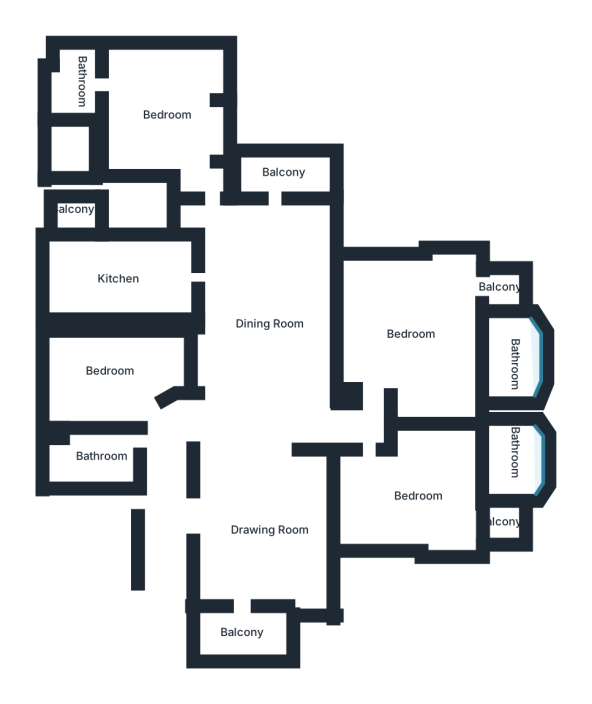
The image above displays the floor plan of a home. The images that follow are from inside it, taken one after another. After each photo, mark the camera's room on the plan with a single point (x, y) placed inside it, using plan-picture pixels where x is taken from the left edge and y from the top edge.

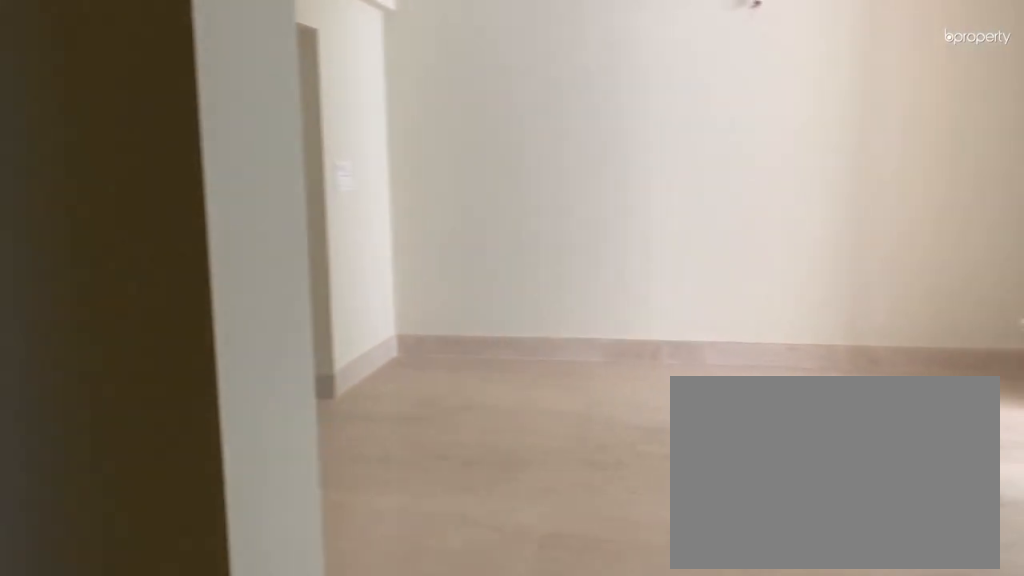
(265, 532)
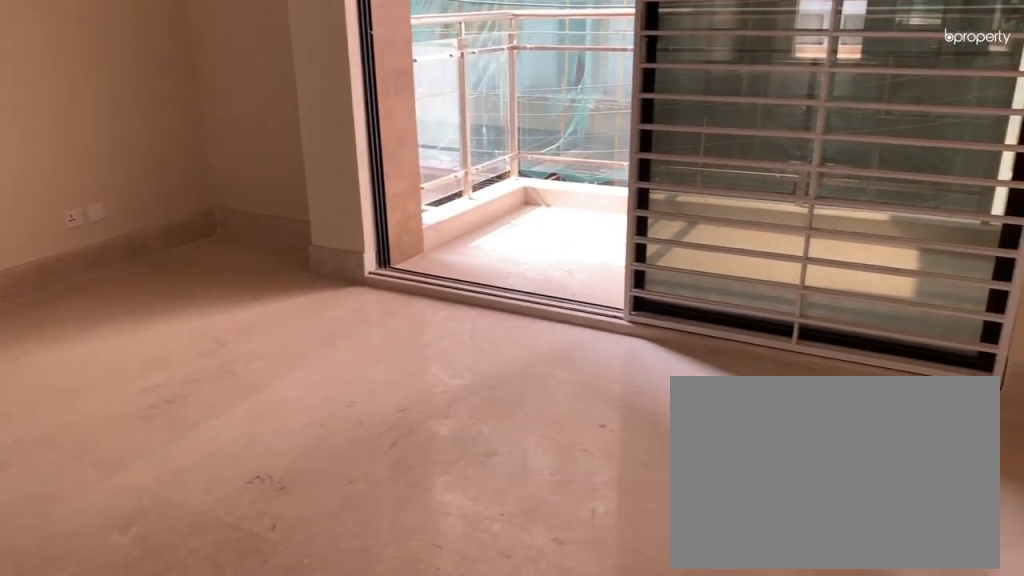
(265, 532)
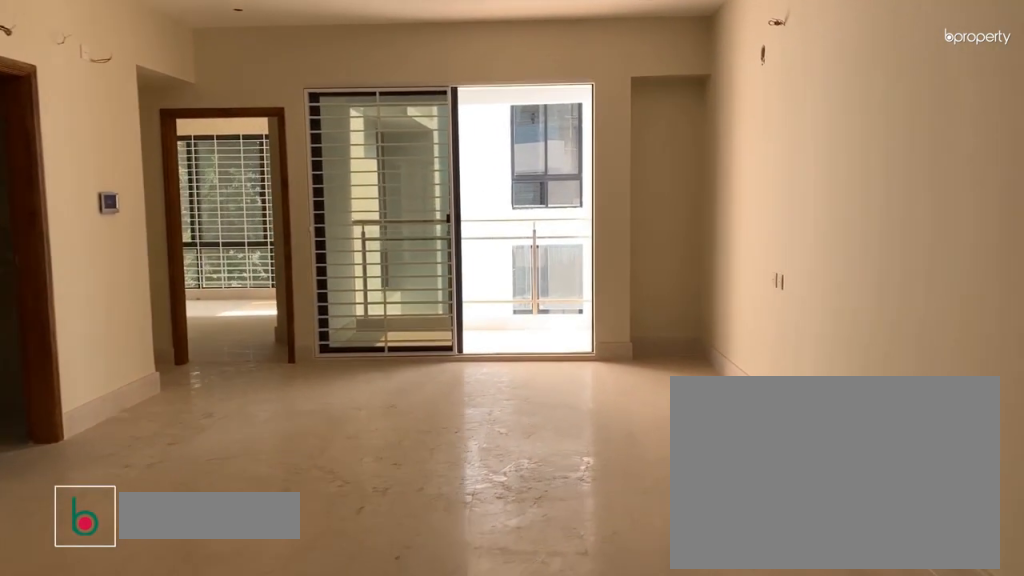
(267, 325)
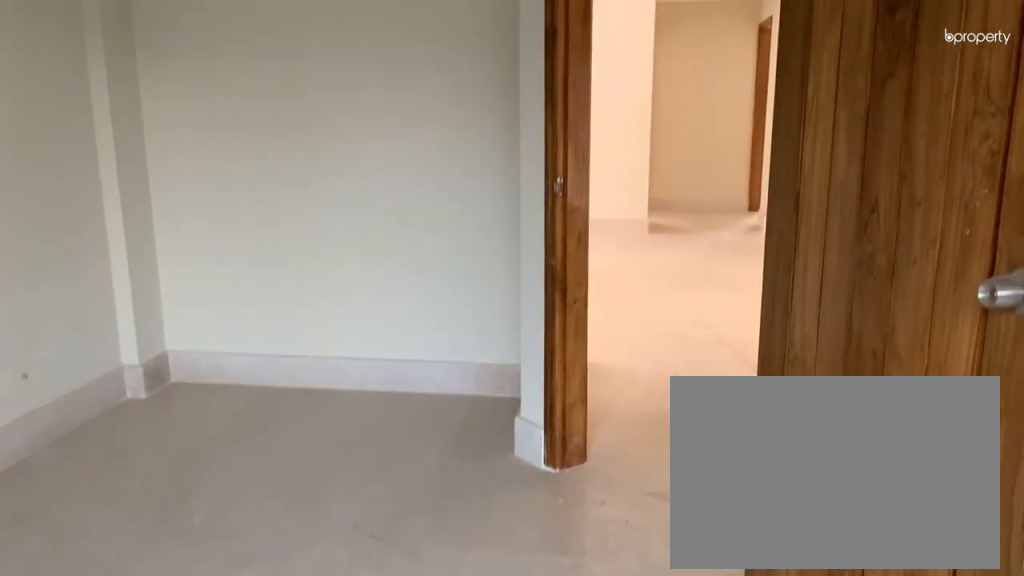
(110, 370)
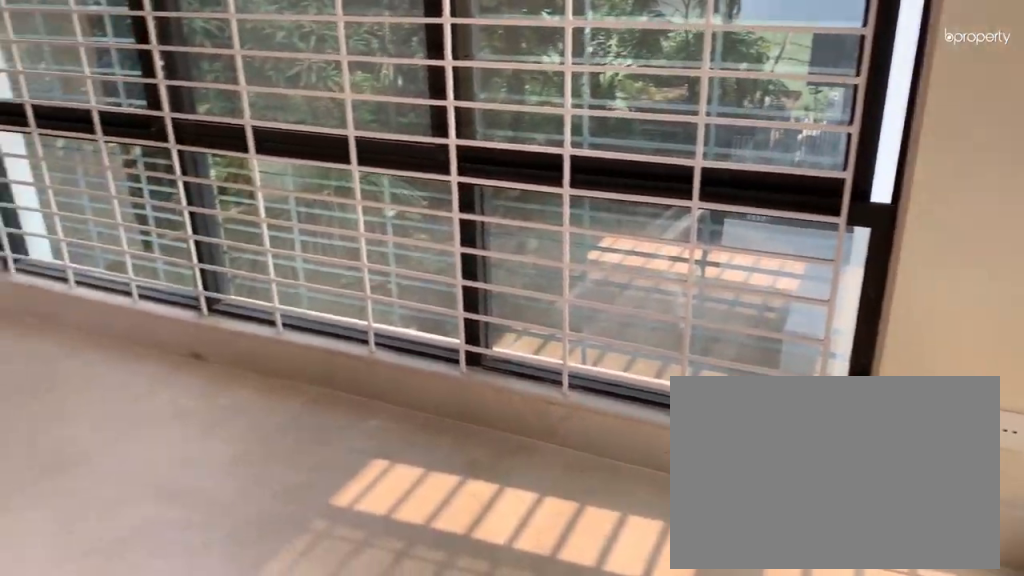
(168, 114)
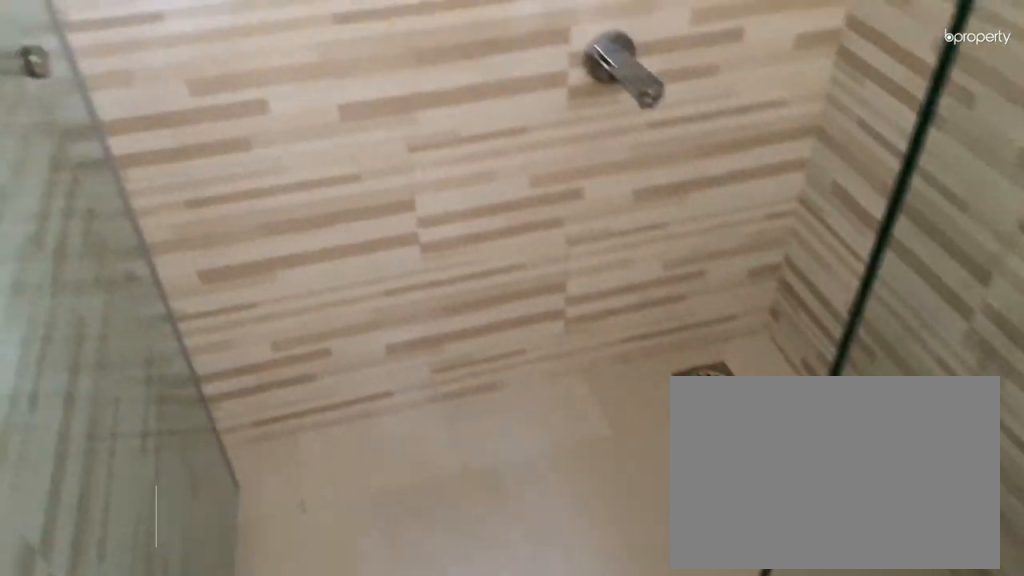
(80, 78)
